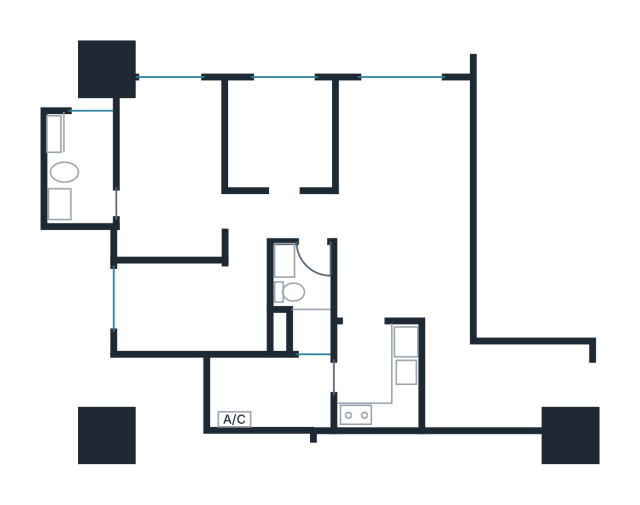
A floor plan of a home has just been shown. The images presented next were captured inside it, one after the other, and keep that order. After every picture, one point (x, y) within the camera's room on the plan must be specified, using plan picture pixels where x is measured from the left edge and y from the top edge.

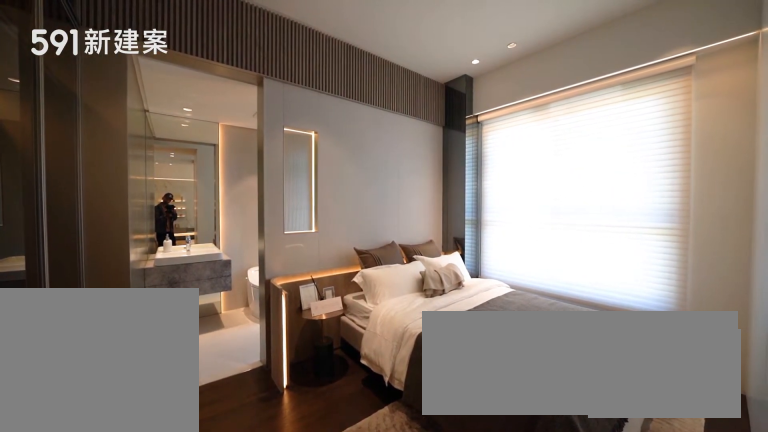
(169, 166)
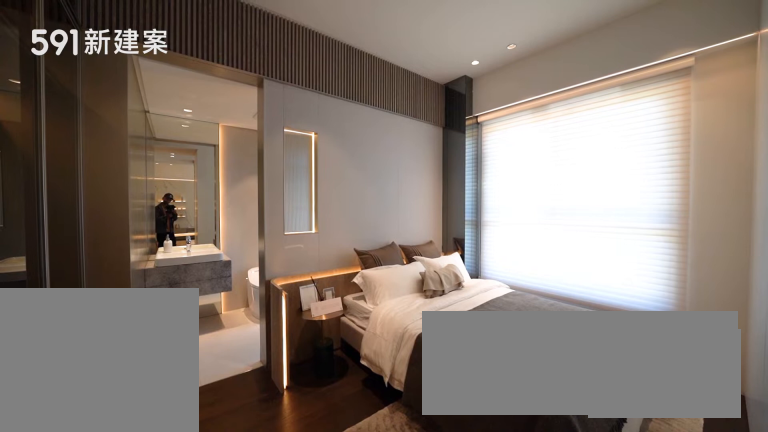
(169, 166)
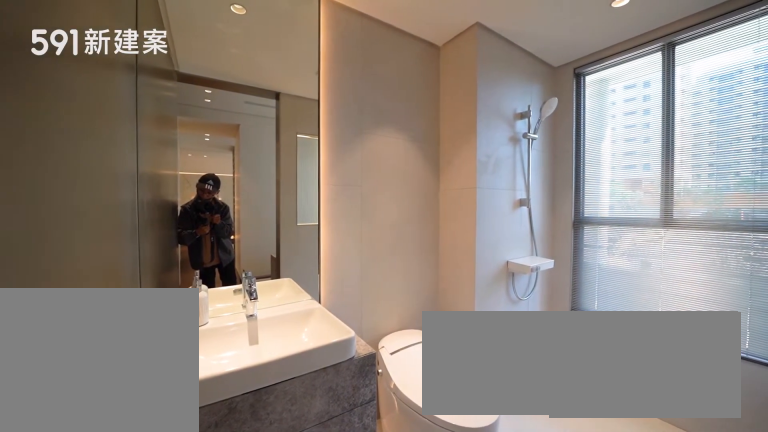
(79, 168)
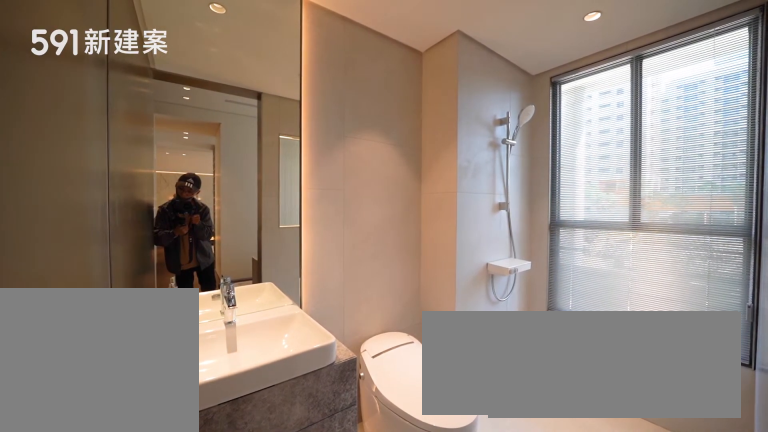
(79, 168)
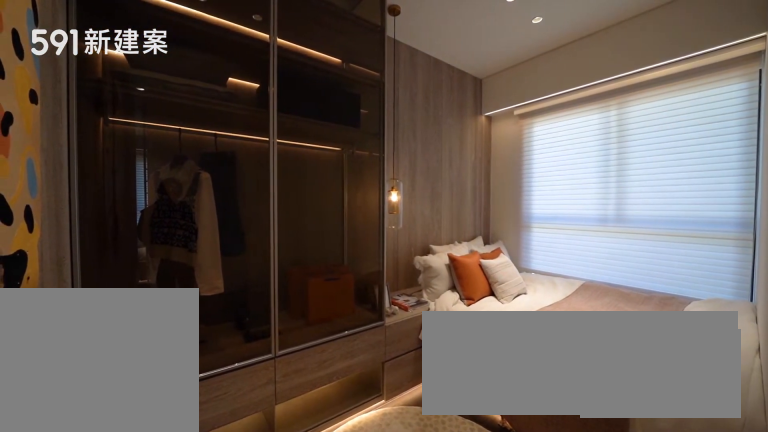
(193, 304)
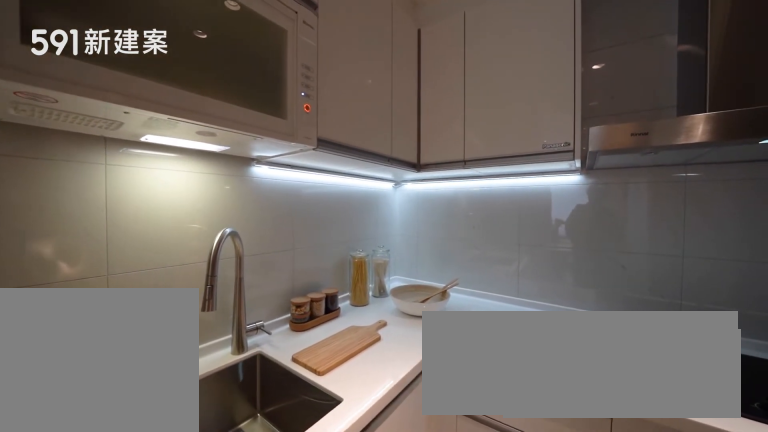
(379, 380)
